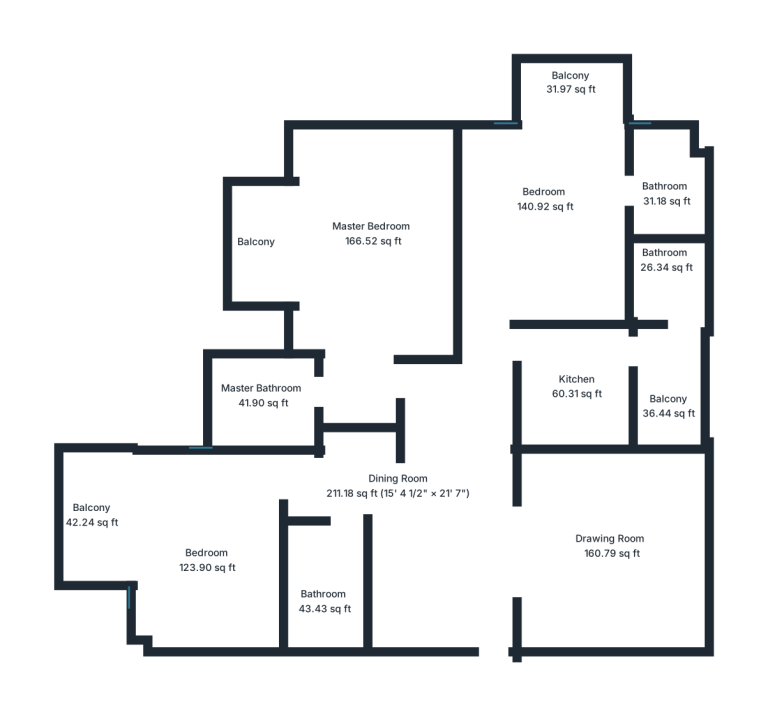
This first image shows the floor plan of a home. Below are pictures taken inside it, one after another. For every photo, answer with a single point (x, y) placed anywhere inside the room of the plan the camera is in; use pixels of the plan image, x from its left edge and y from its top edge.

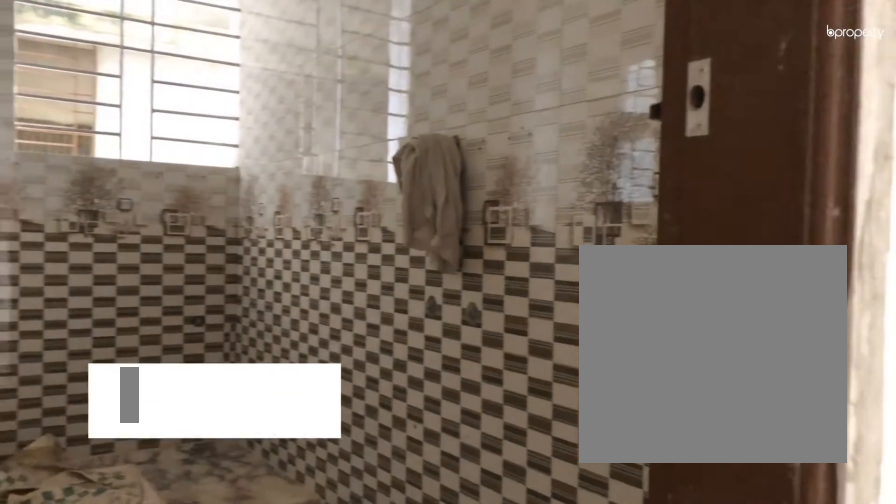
(323, 602)
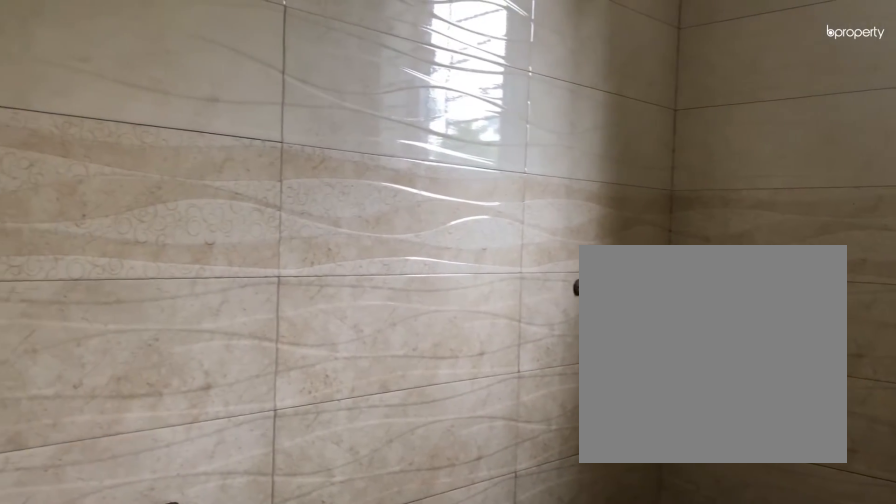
(267, 392)
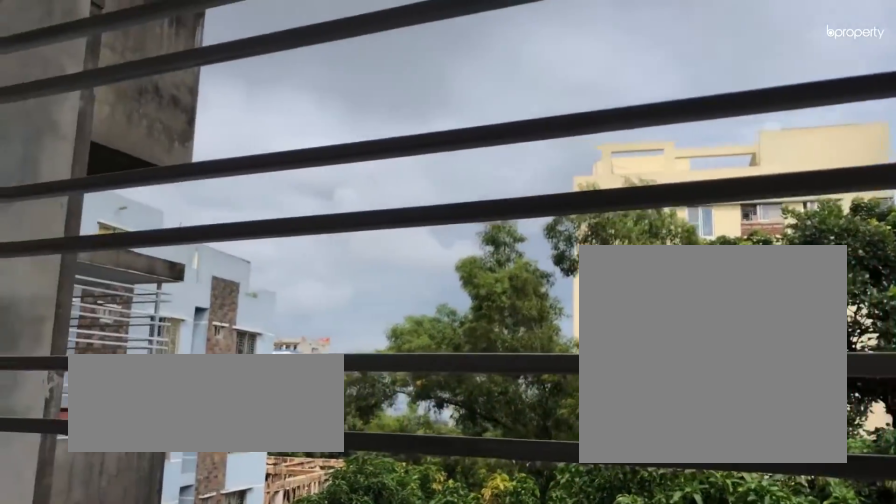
(256, 247)
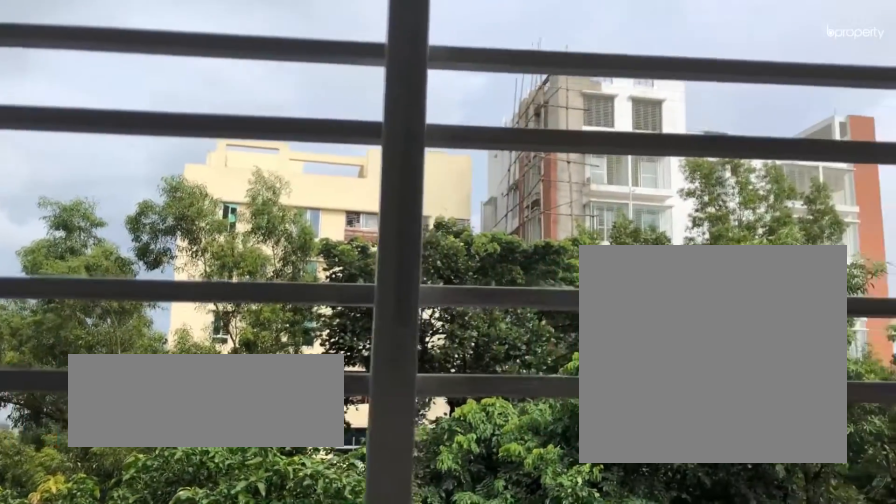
(256, 247)
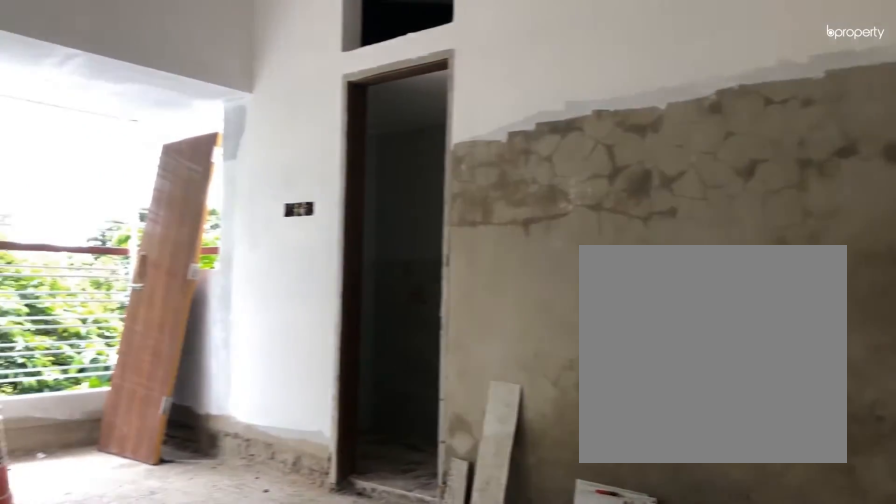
(545, 200)
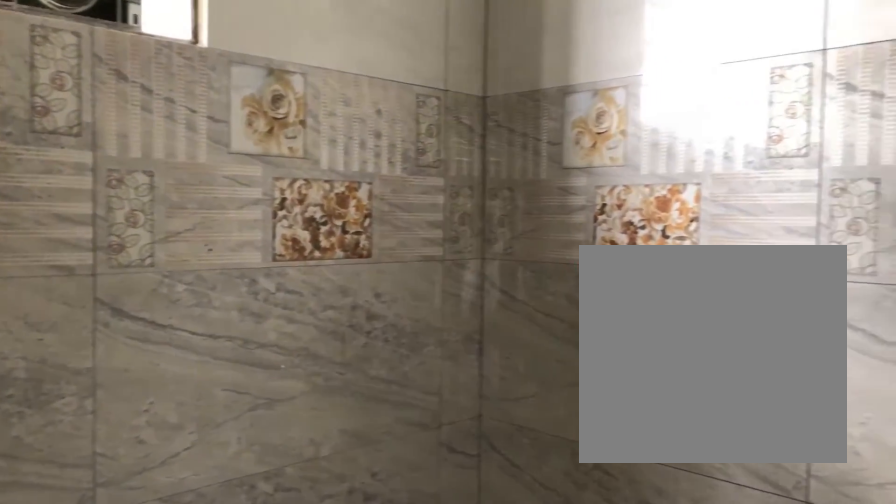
(664, 192)
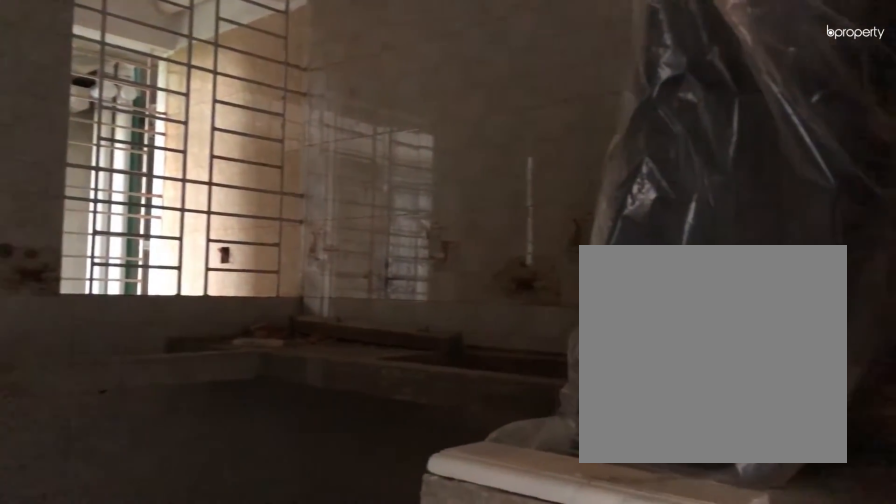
(573, 388)
